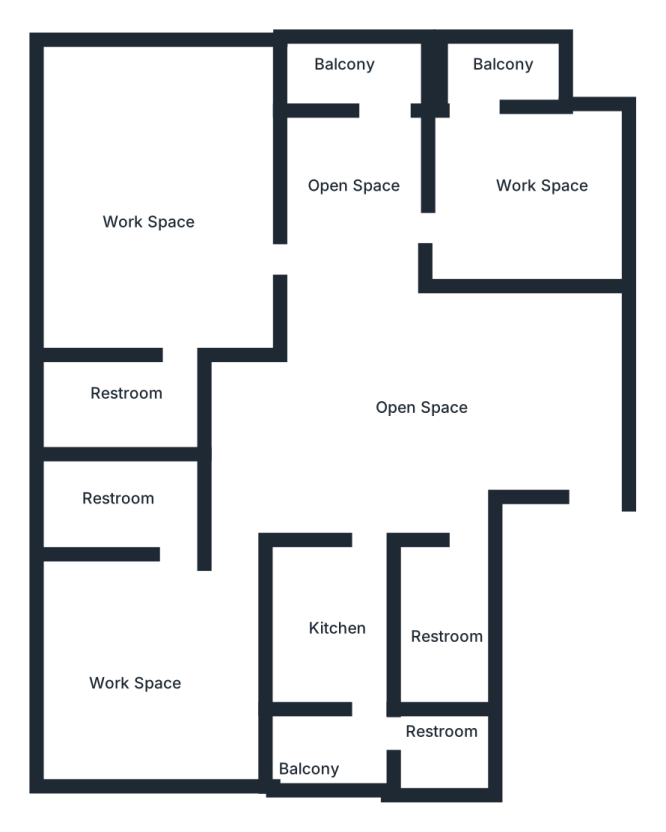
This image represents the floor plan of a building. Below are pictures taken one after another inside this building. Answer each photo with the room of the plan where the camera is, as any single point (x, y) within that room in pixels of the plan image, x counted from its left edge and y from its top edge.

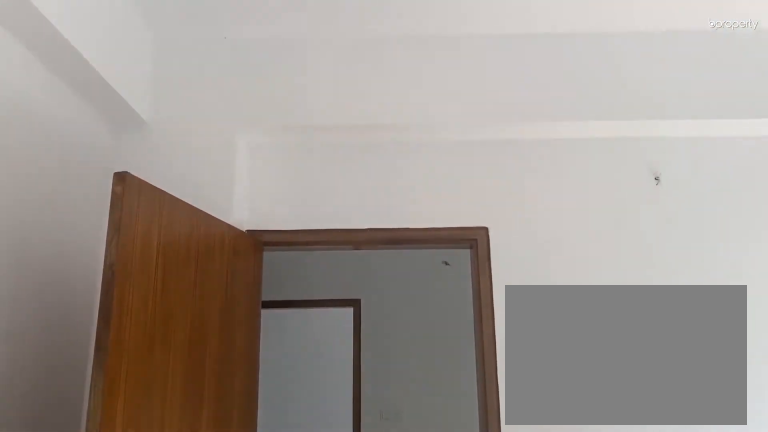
(525, 189)
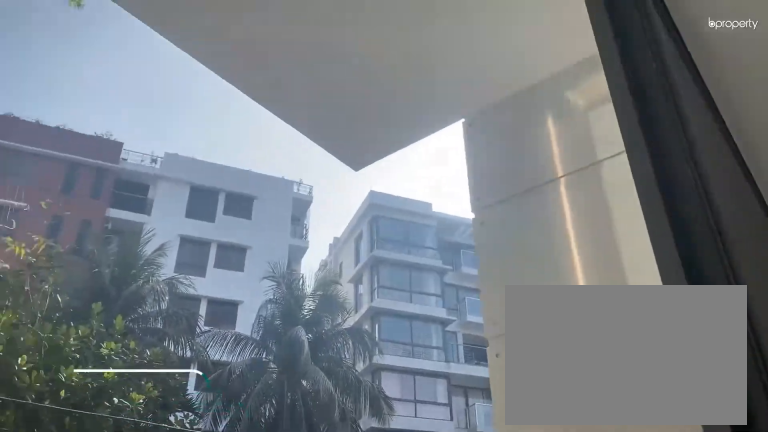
(493, 63)
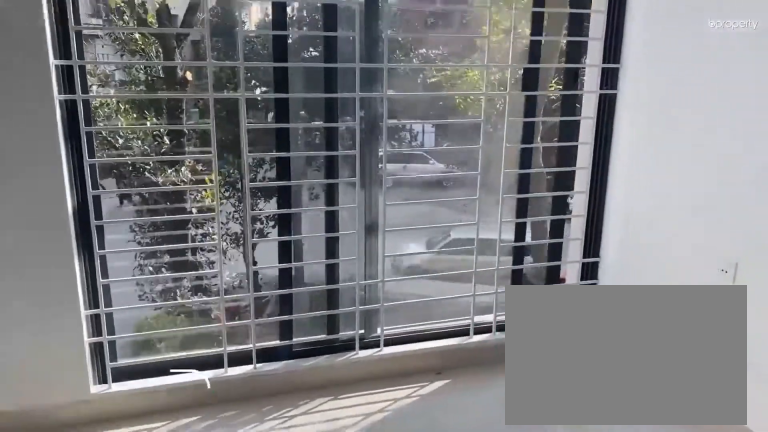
(163, 186)
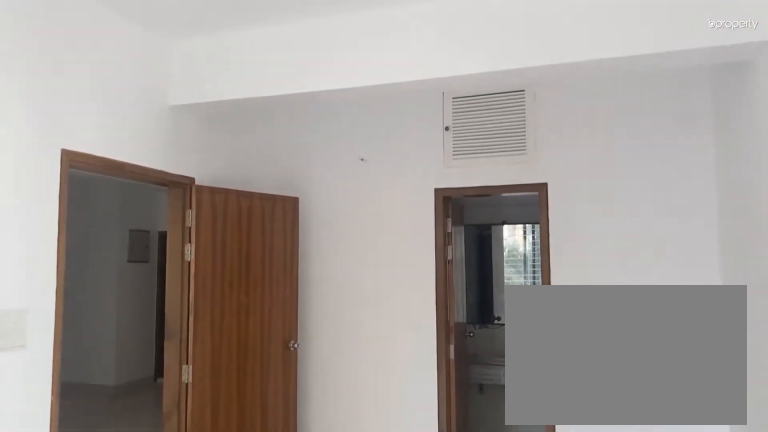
(163, 186)
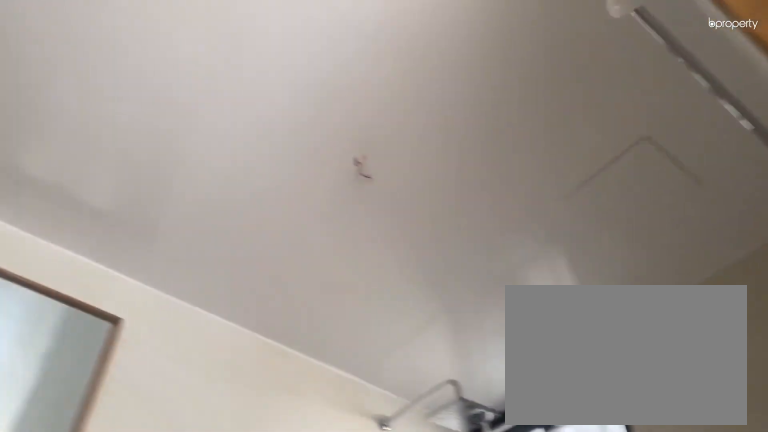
(133, 402)
